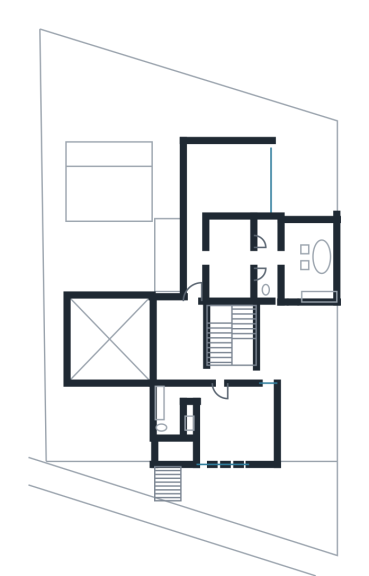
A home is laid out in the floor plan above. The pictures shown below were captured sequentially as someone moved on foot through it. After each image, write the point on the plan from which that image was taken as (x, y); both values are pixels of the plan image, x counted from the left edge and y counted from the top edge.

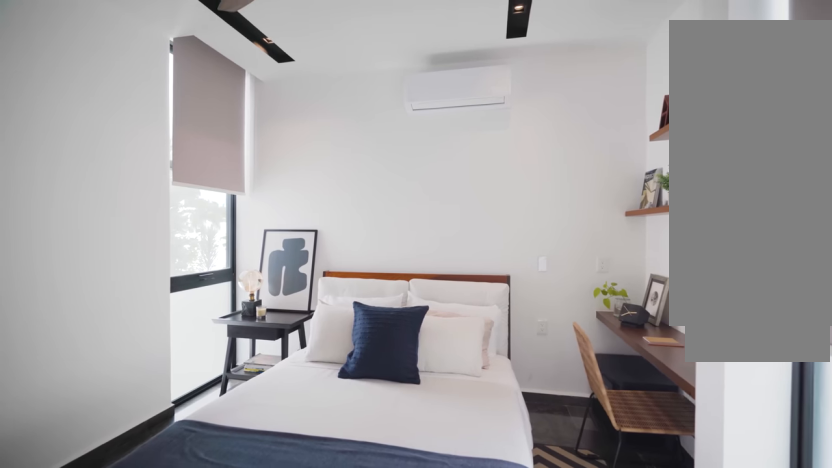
(219, 443)
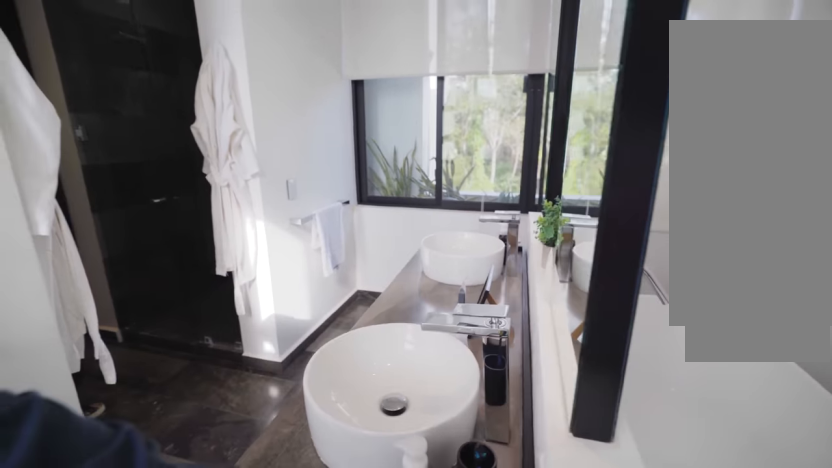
(302, 289)
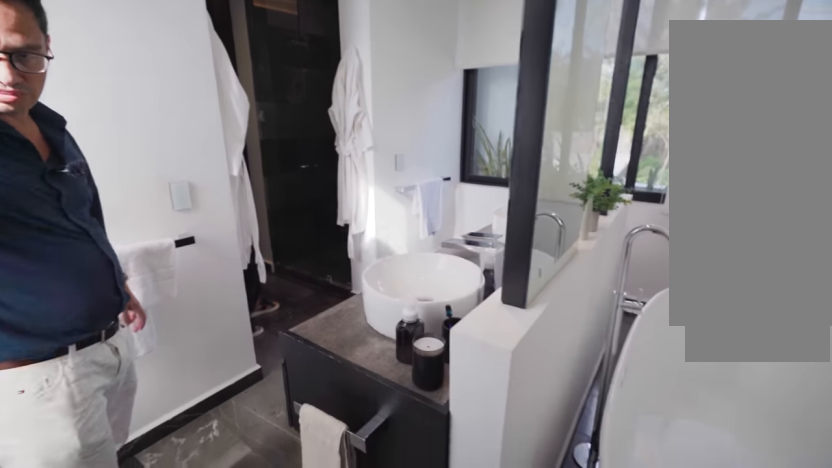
(302, 289)
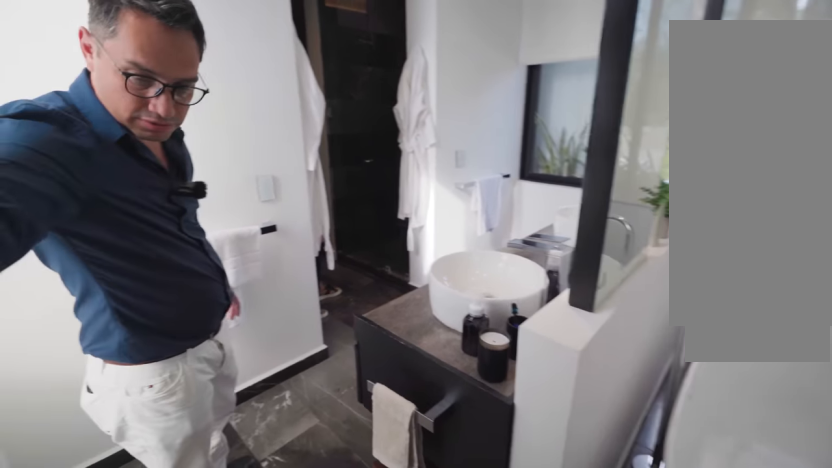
(302, 289)
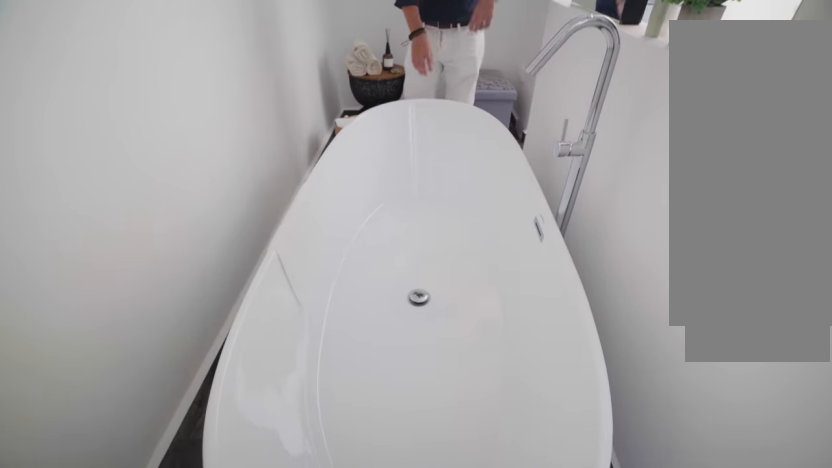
(317, 235)
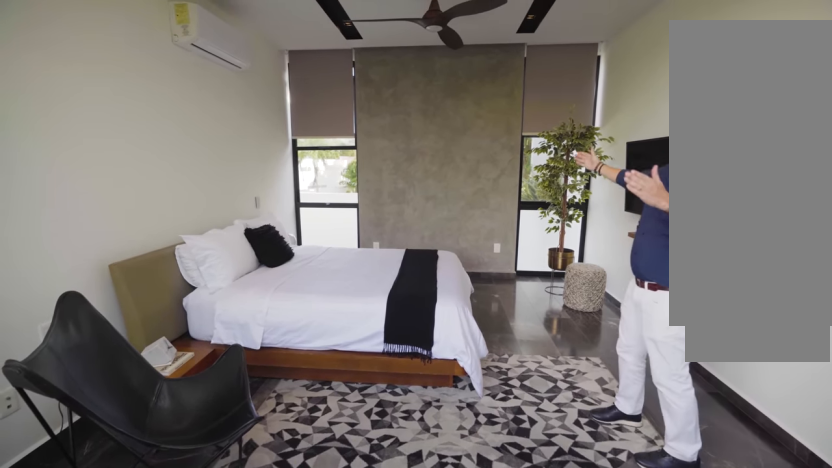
(189, 201)
